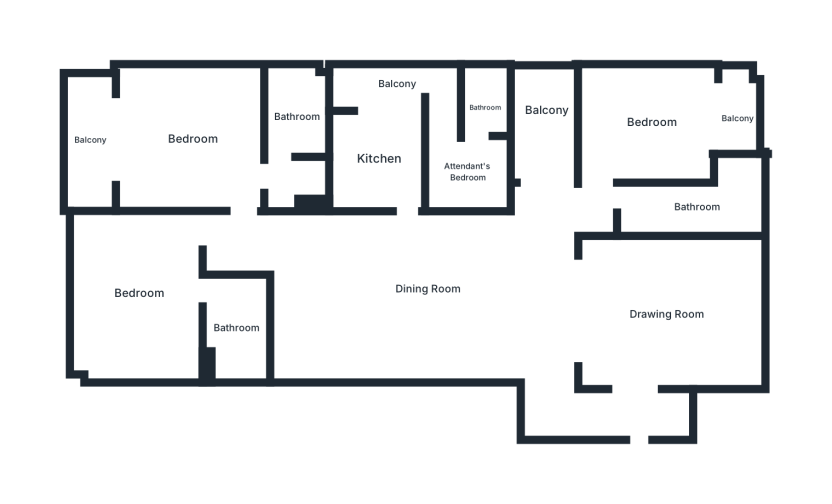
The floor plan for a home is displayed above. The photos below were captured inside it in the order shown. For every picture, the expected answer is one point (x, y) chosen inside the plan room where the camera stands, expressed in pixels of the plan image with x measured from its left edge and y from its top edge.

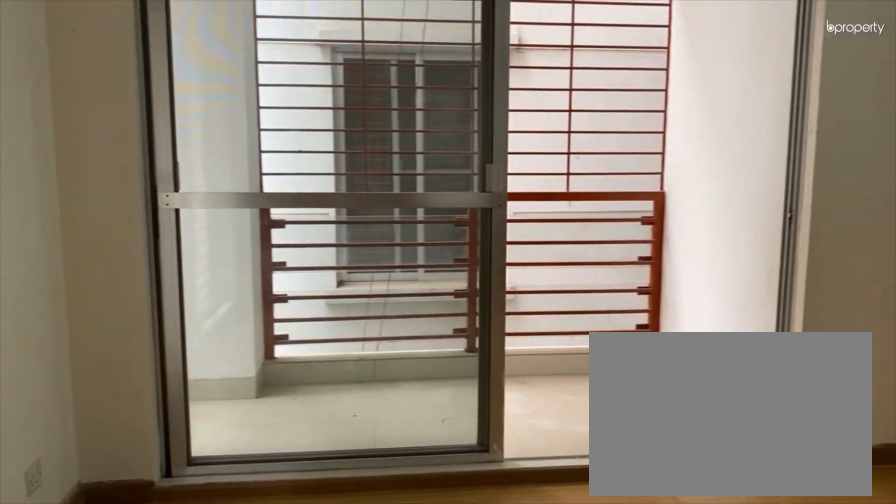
(651, 121)
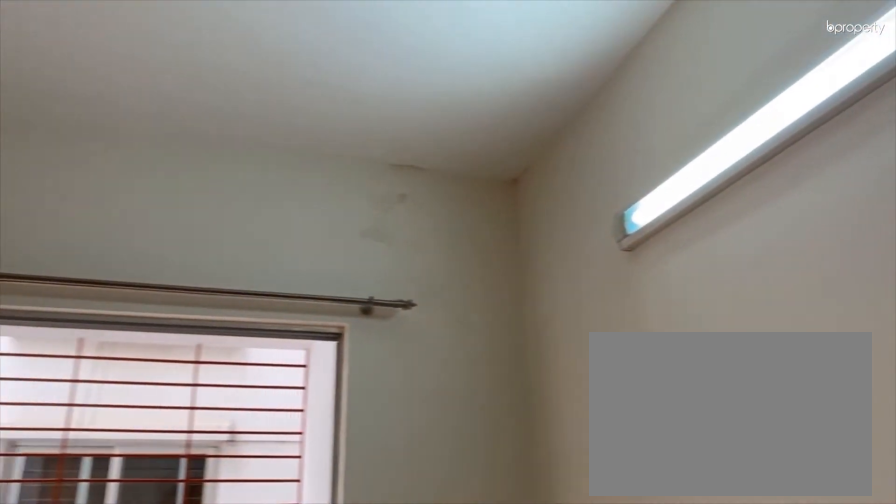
(651, 121)
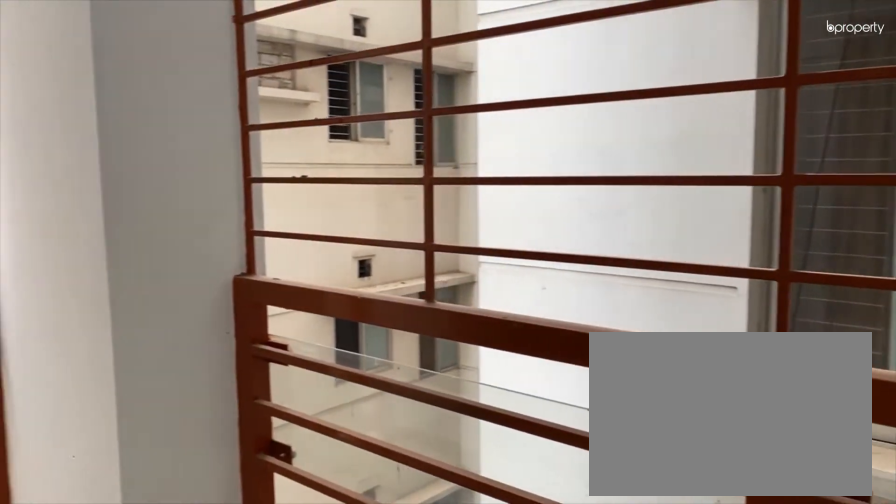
(736, 117)
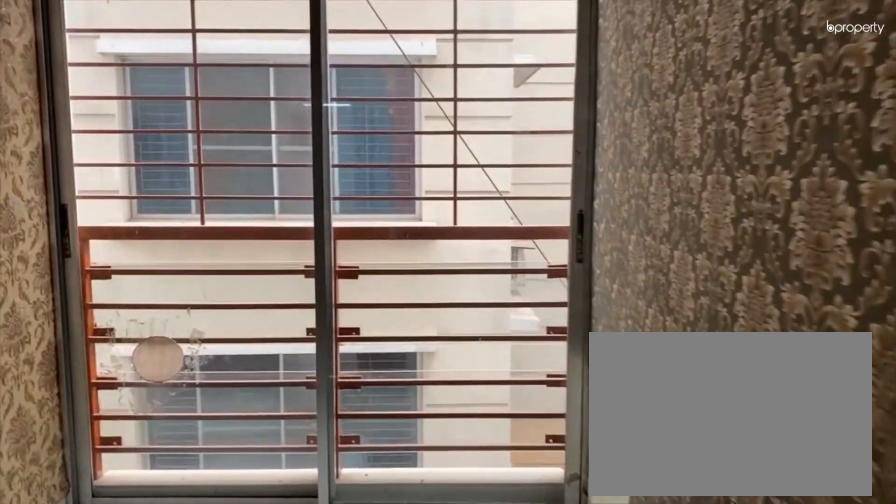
(547, 108)
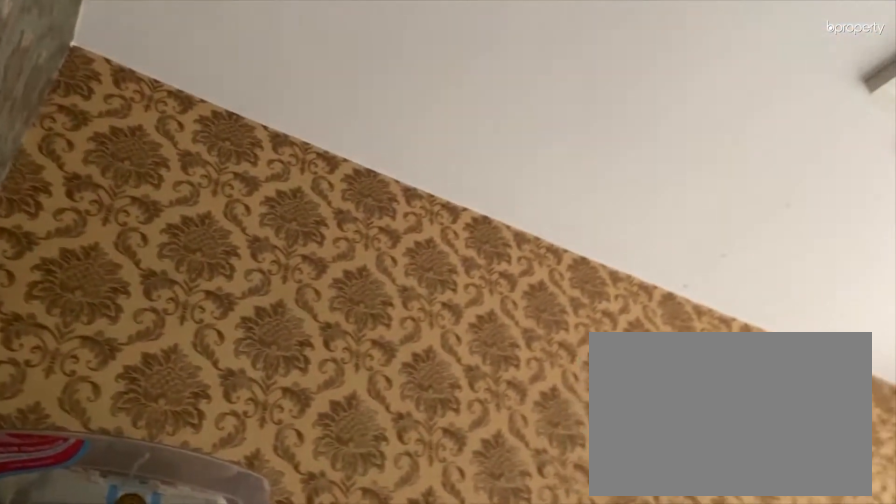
(547, 108)
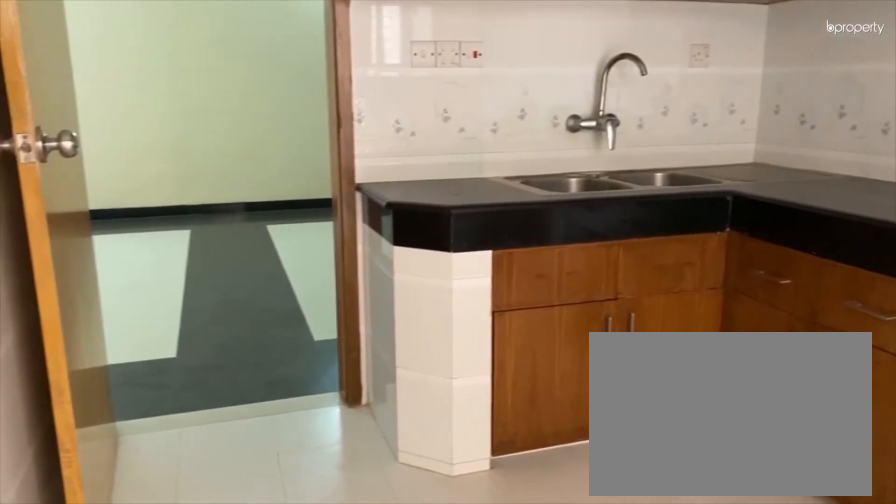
(377, 159)
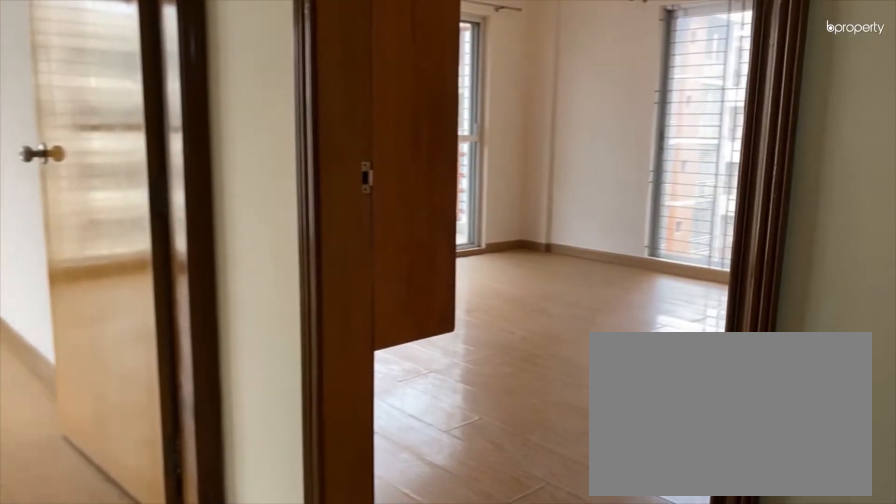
(257, 230)
